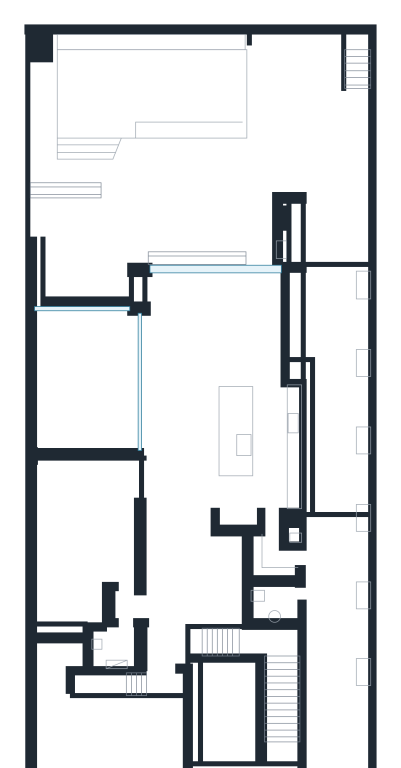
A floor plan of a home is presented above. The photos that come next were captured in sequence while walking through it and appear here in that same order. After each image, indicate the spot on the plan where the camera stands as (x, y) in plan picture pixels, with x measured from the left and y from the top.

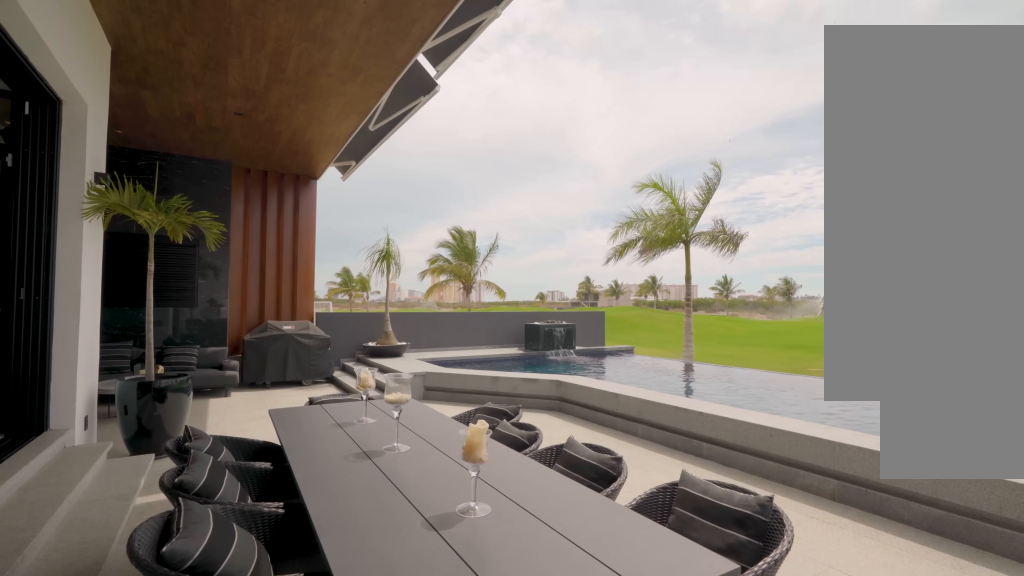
(260, 227)
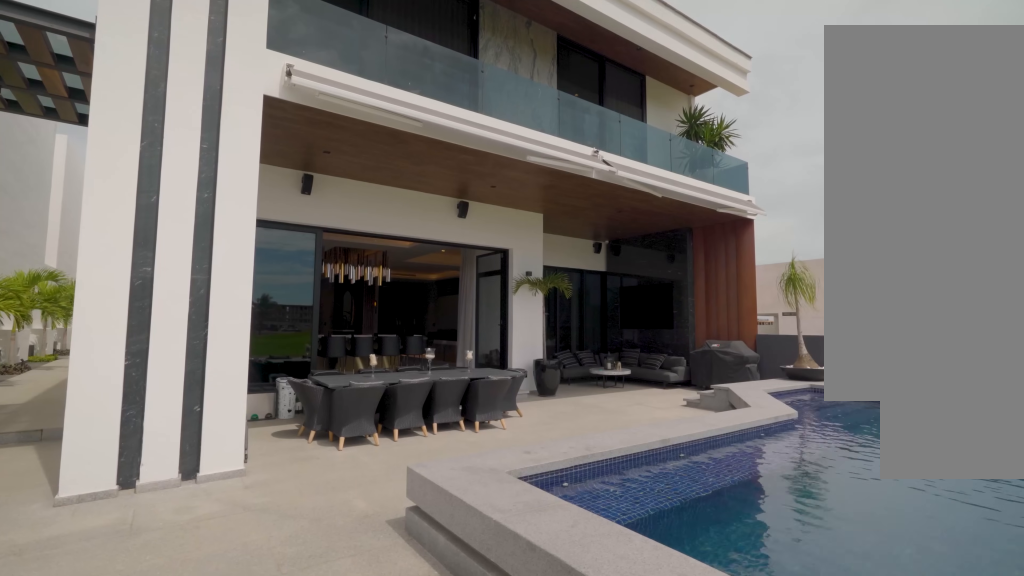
(291, 100)
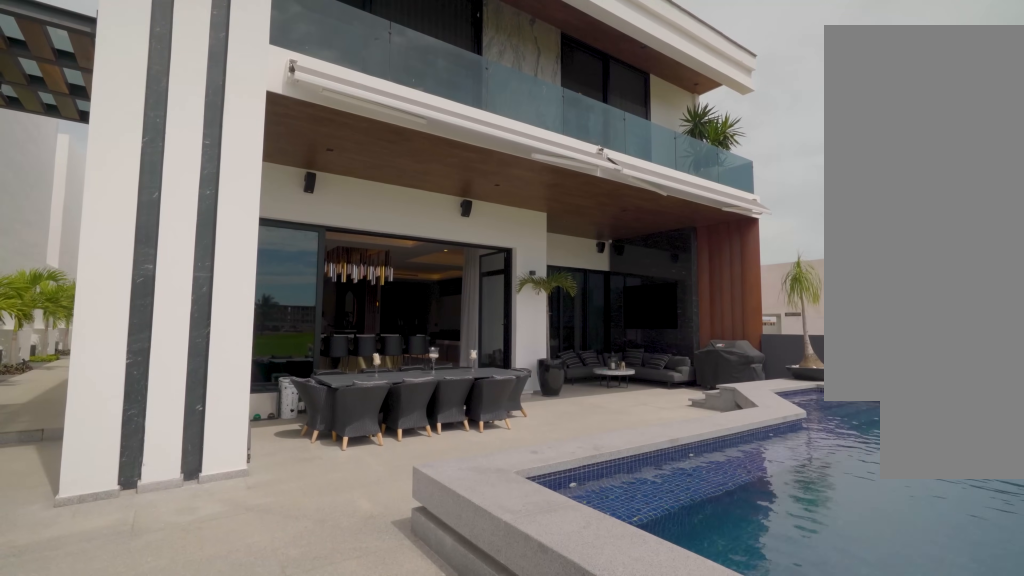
(287, 107)
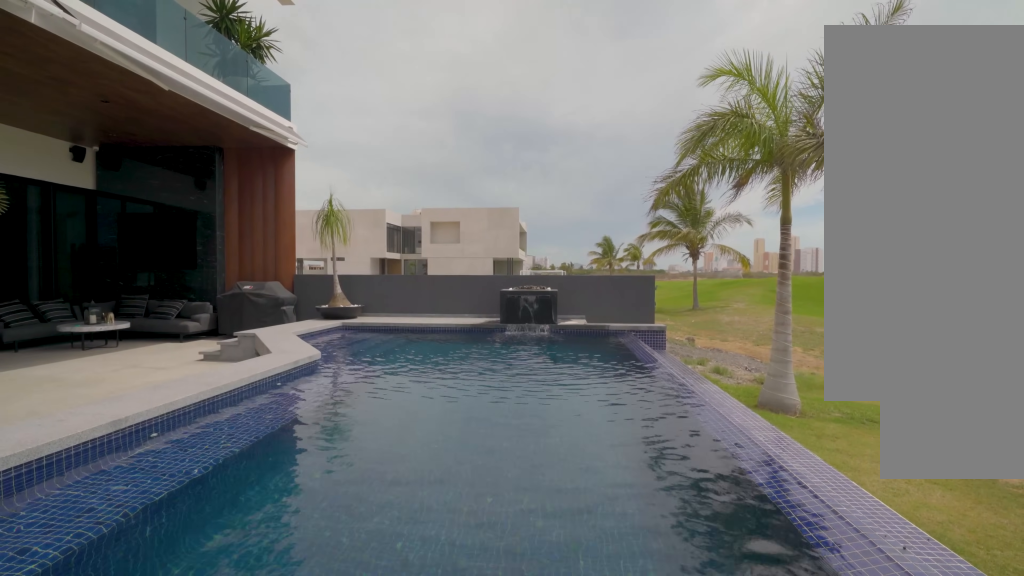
(277, 97)
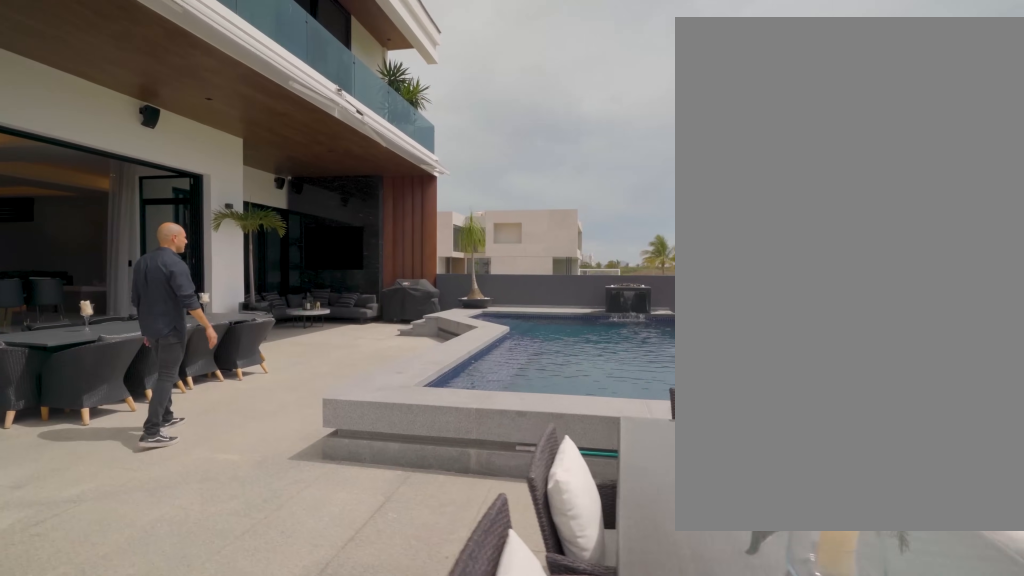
(288, 168)
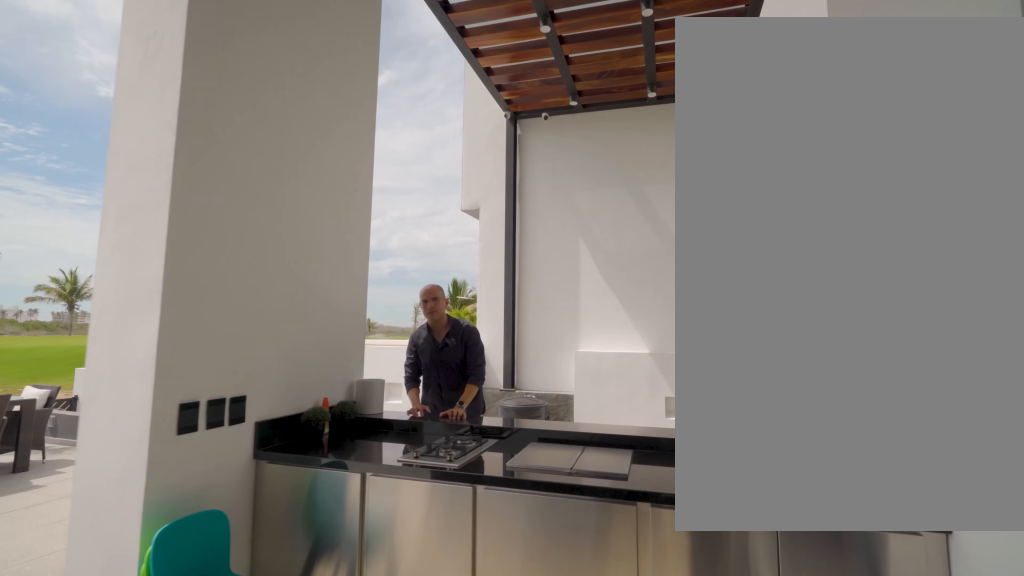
(251, 237)
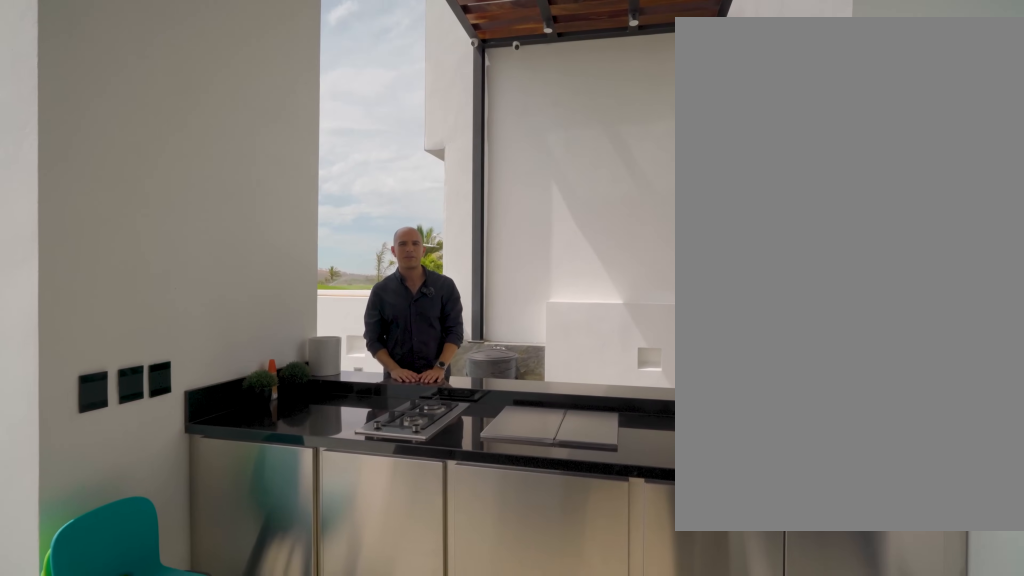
(251, 237)
